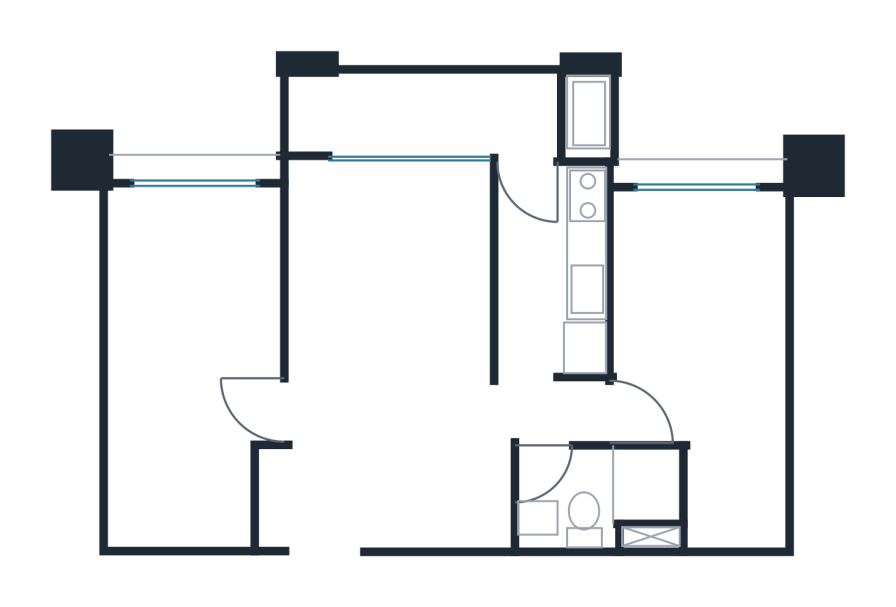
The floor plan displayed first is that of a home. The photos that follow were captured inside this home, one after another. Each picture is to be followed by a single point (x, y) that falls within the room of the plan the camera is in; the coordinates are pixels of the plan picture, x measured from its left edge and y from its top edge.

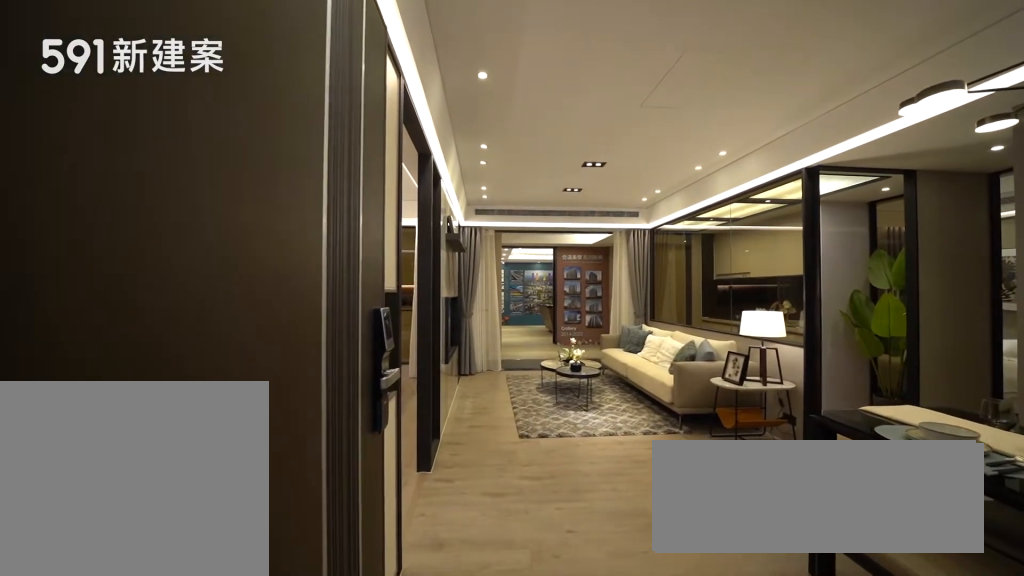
(307, 494)
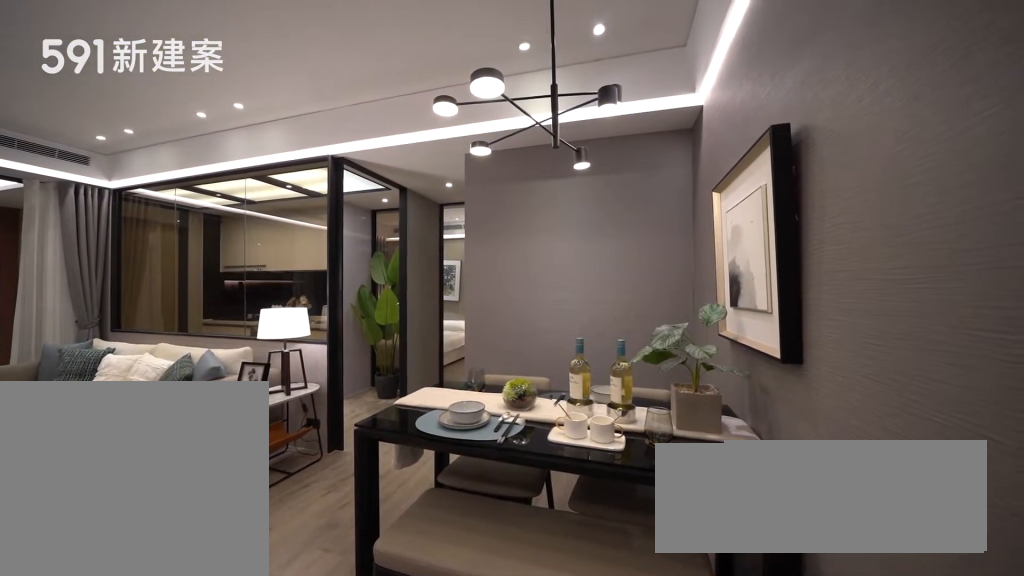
(443, 479)
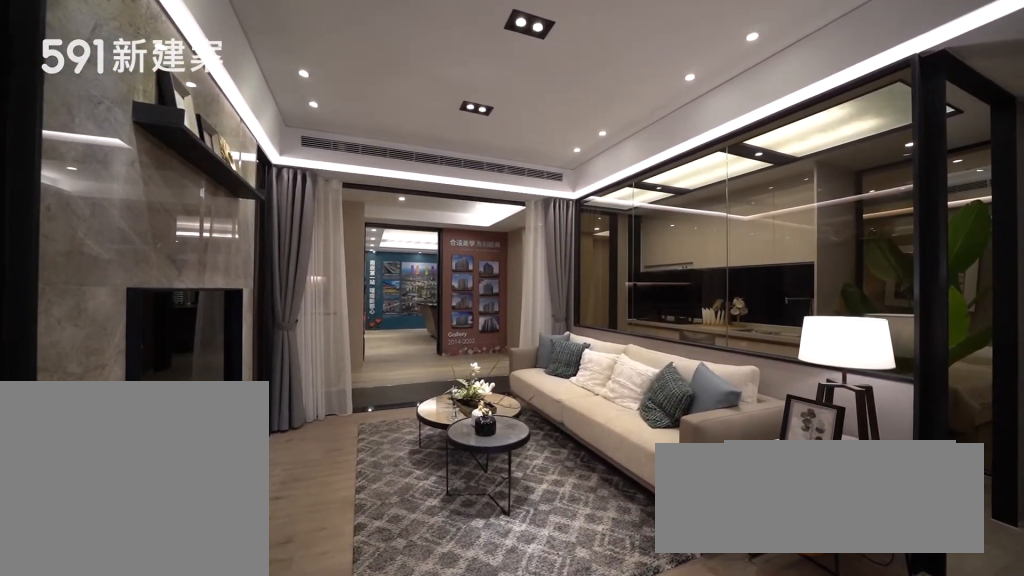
(390, 277)
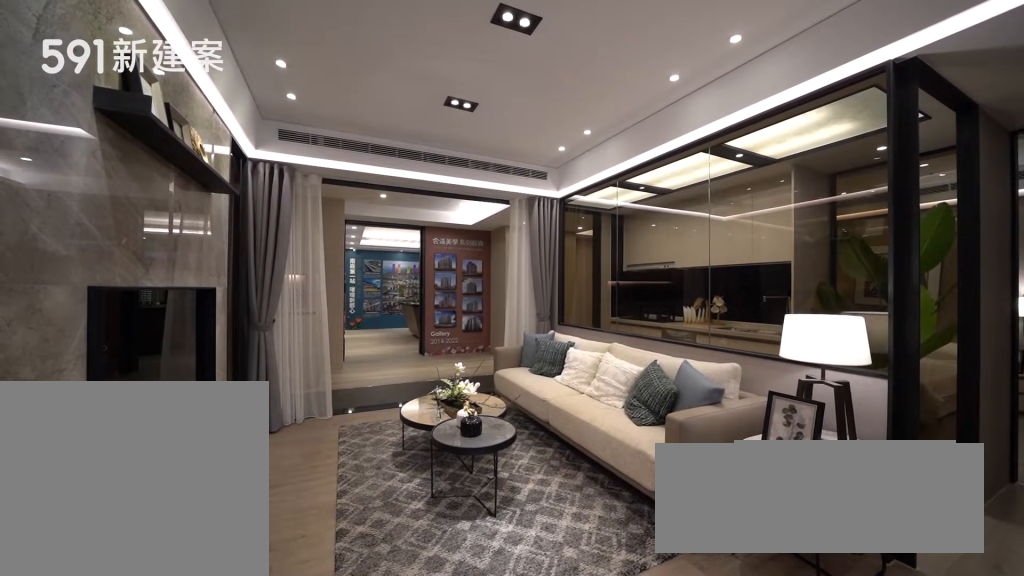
(390, 277)
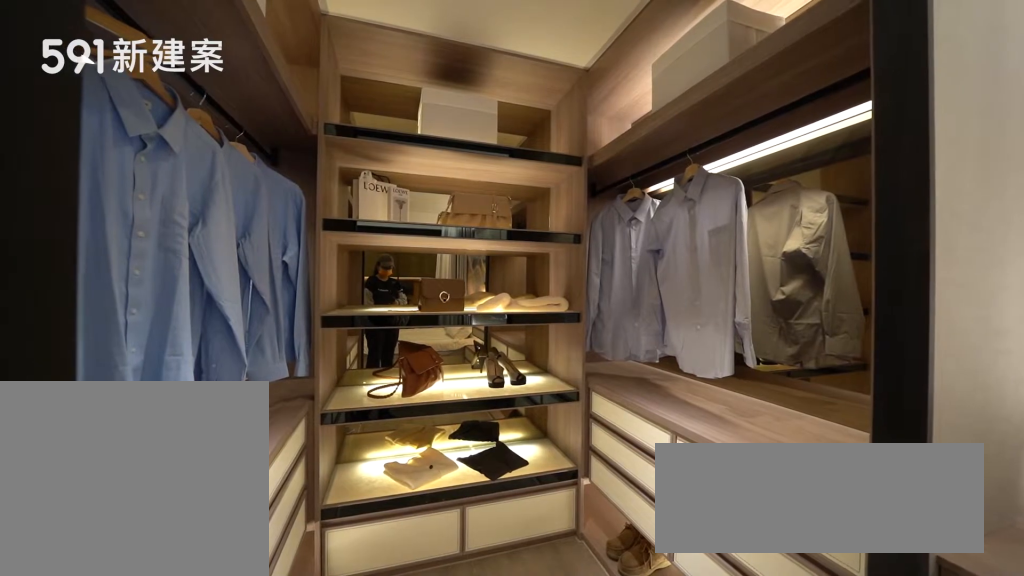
(192, 358)
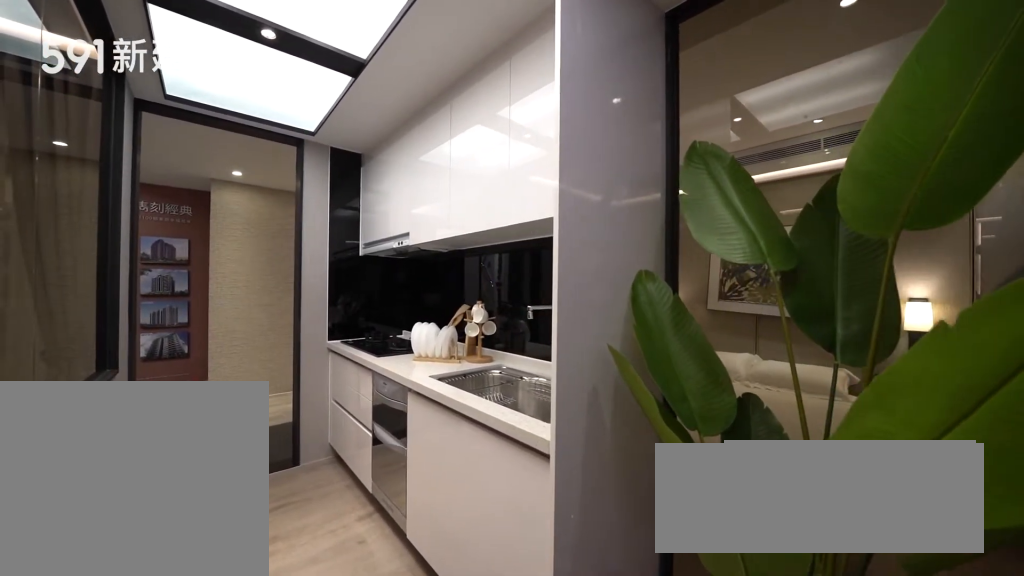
(555, 267)
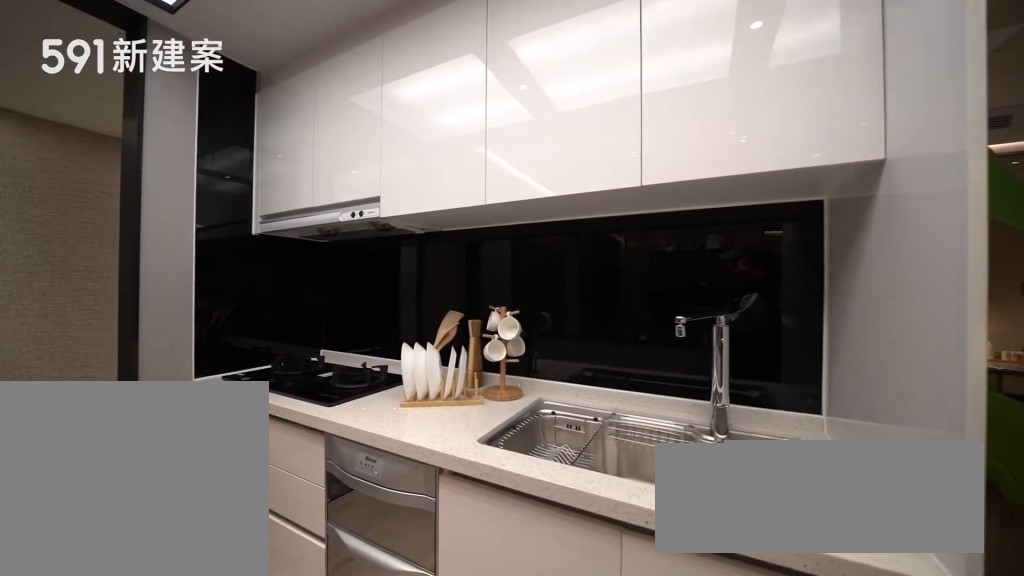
(555, 267)
